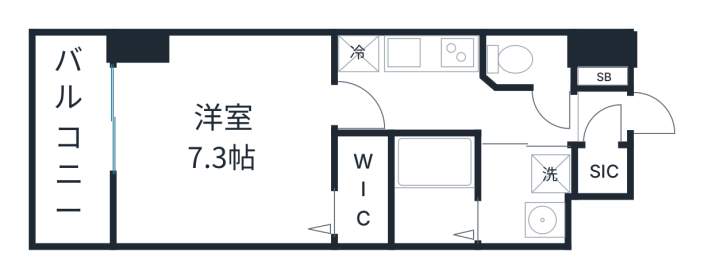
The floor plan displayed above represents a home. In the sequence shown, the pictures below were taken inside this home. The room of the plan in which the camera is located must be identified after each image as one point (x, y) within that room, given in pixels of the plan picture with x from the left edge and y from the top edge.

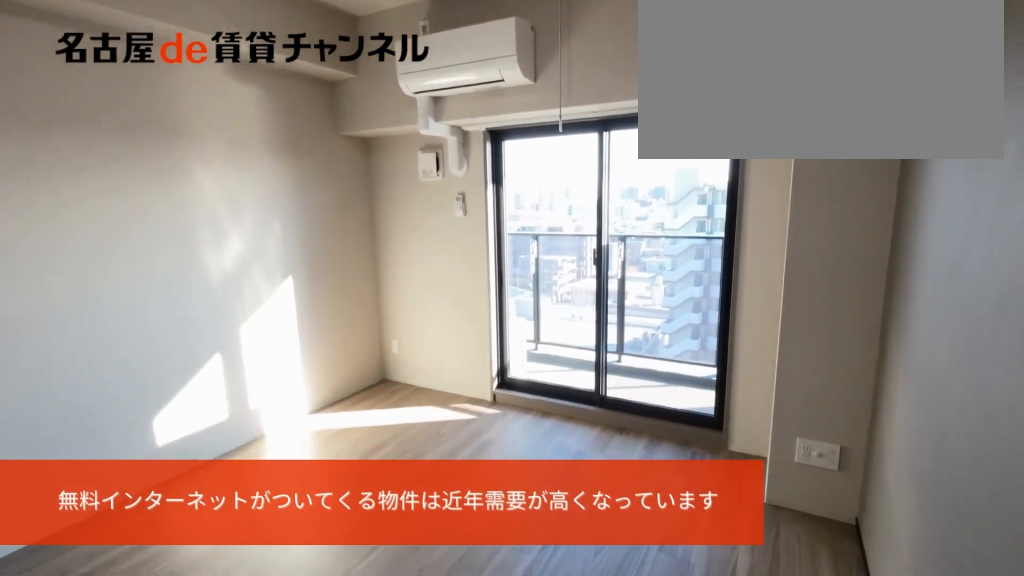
(226, 142)
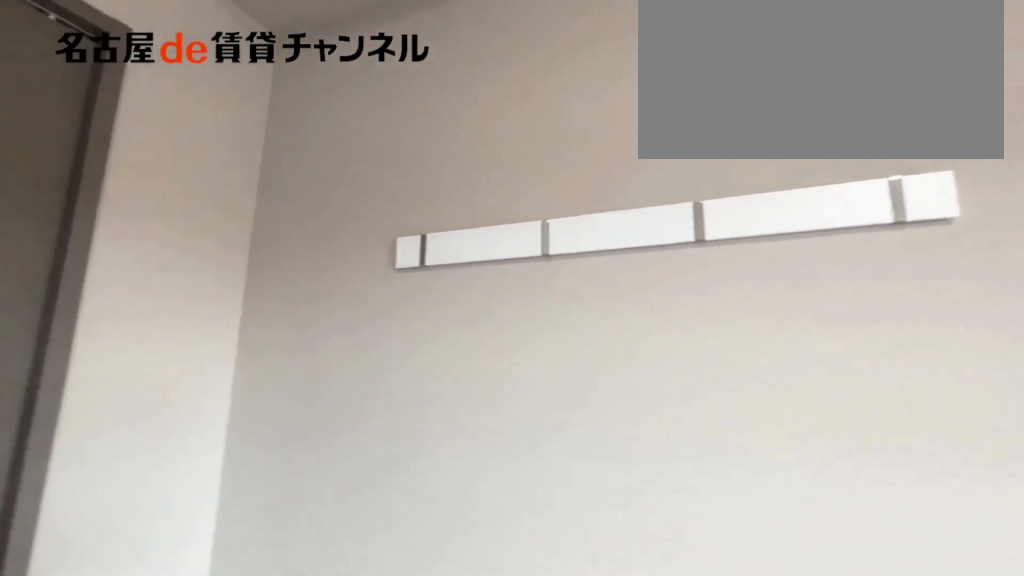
(226, 142)
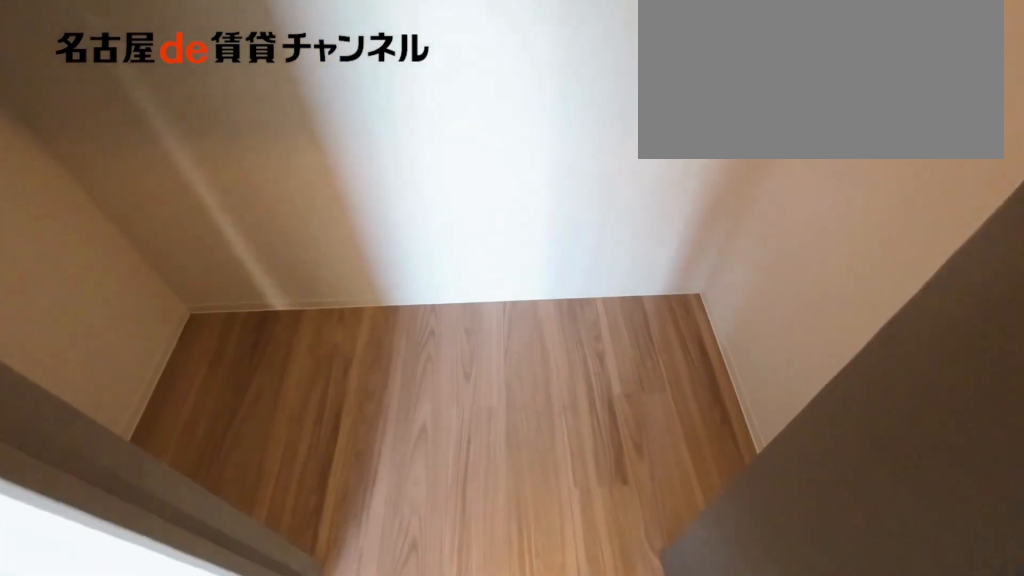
(362, 190)
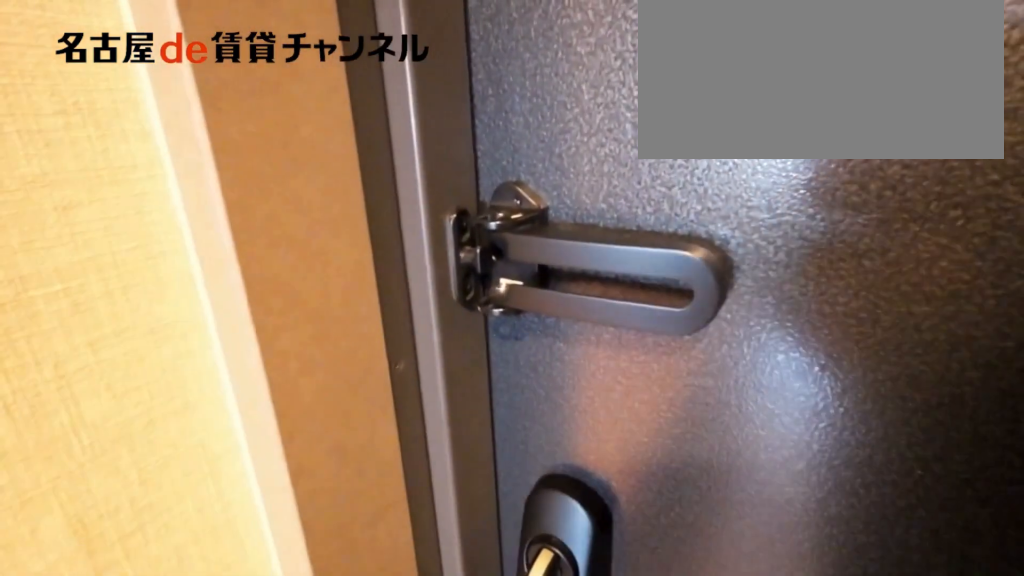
(602, 104)
